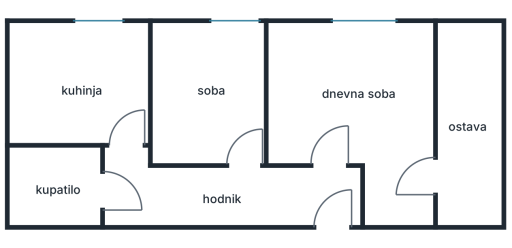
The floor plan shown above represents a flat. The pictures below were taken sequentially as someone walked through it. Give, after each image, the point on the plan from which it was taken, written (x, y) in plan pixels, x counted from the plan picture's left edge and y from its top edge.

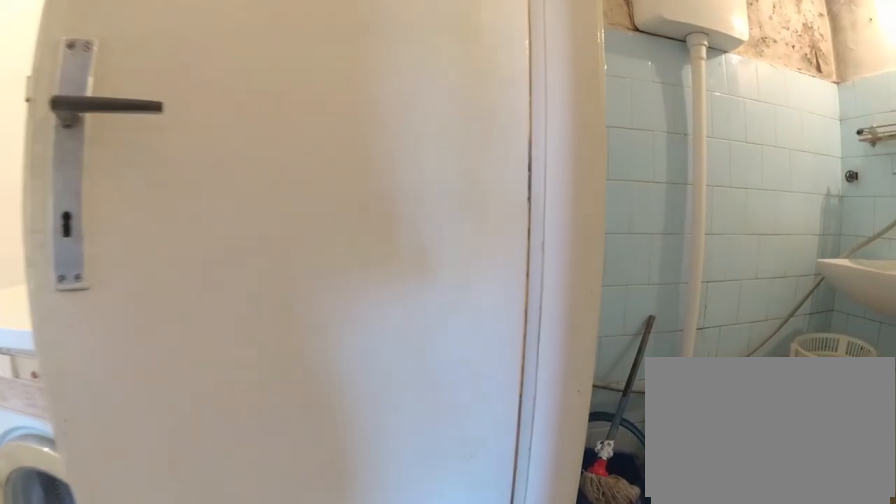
(121, 162)
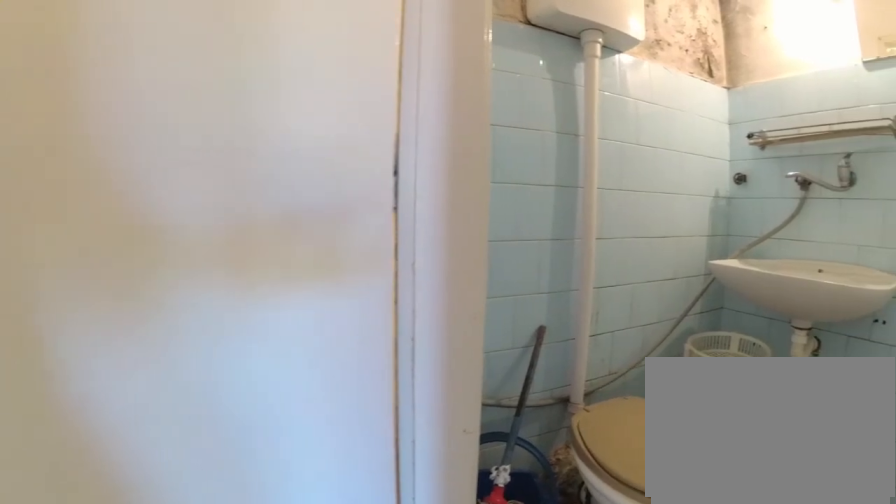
(119, 166)
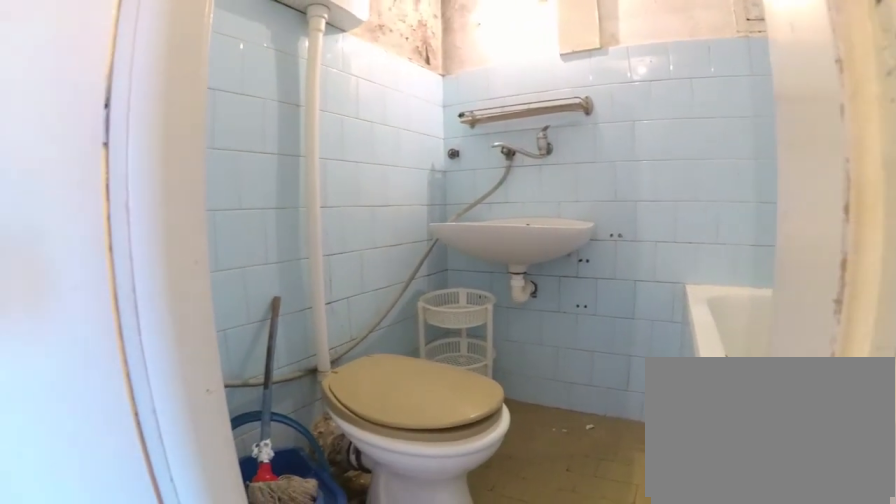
(113, 174)
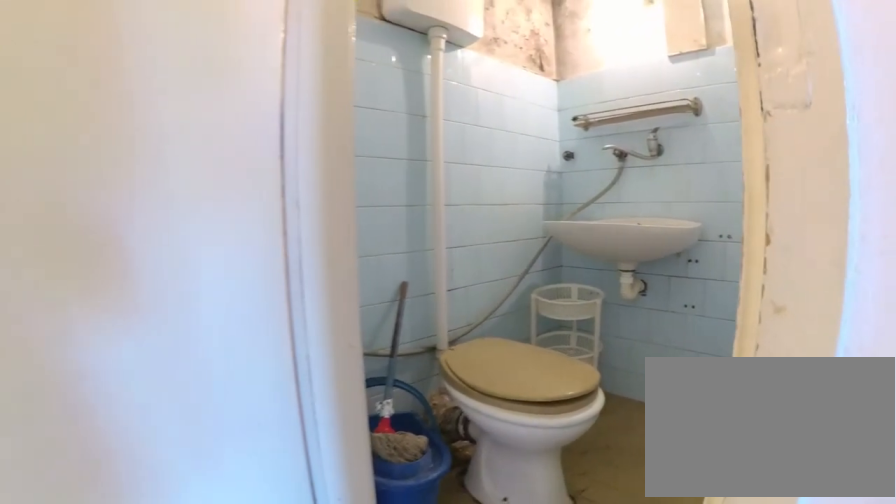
(117, 172)
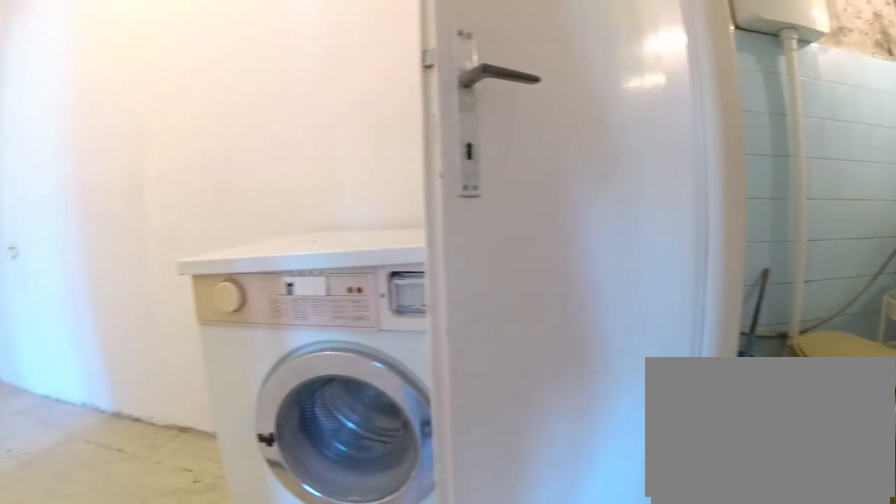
(125, 171)
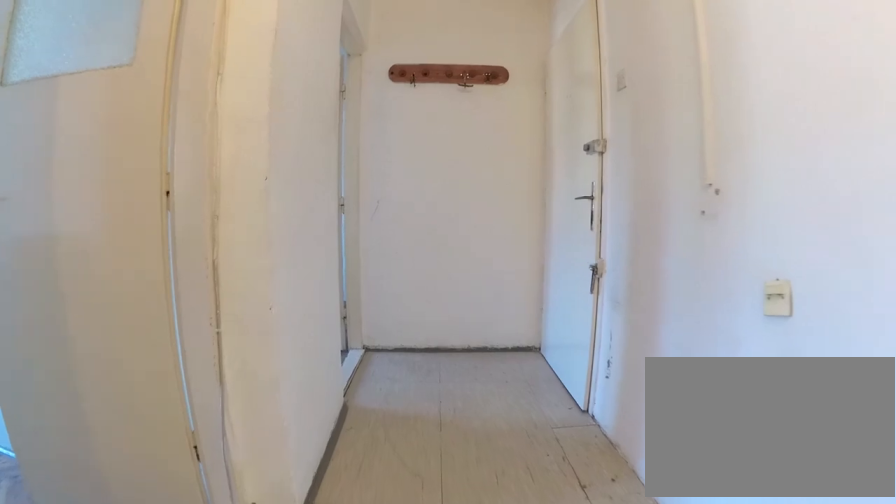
(203, 196)
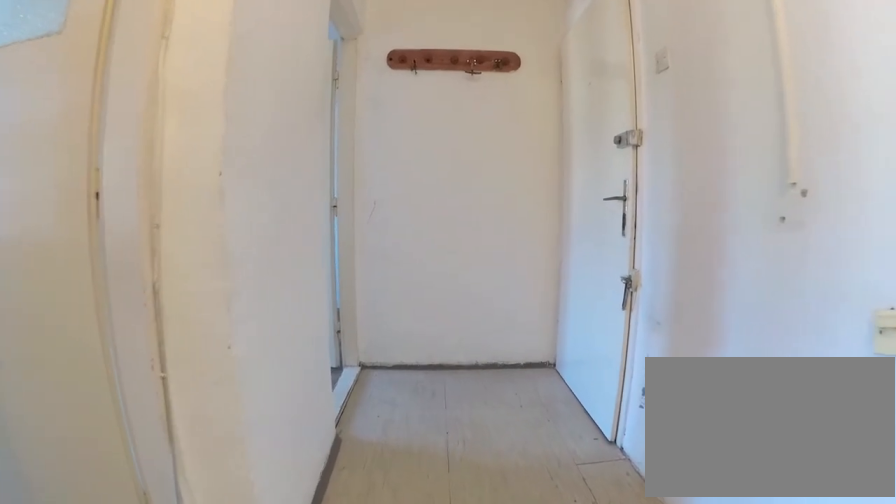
(227, 195)
